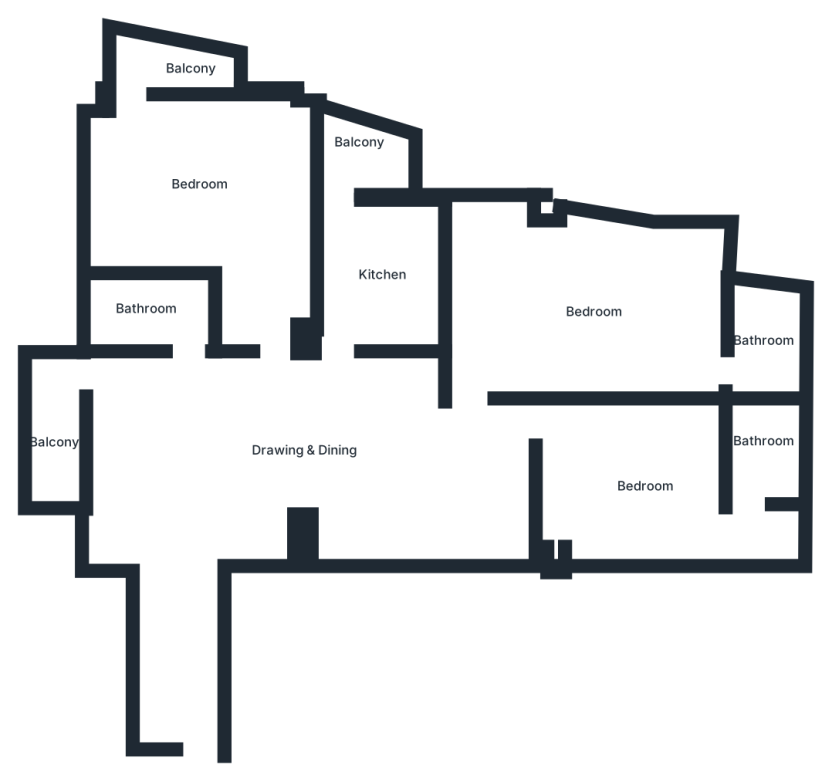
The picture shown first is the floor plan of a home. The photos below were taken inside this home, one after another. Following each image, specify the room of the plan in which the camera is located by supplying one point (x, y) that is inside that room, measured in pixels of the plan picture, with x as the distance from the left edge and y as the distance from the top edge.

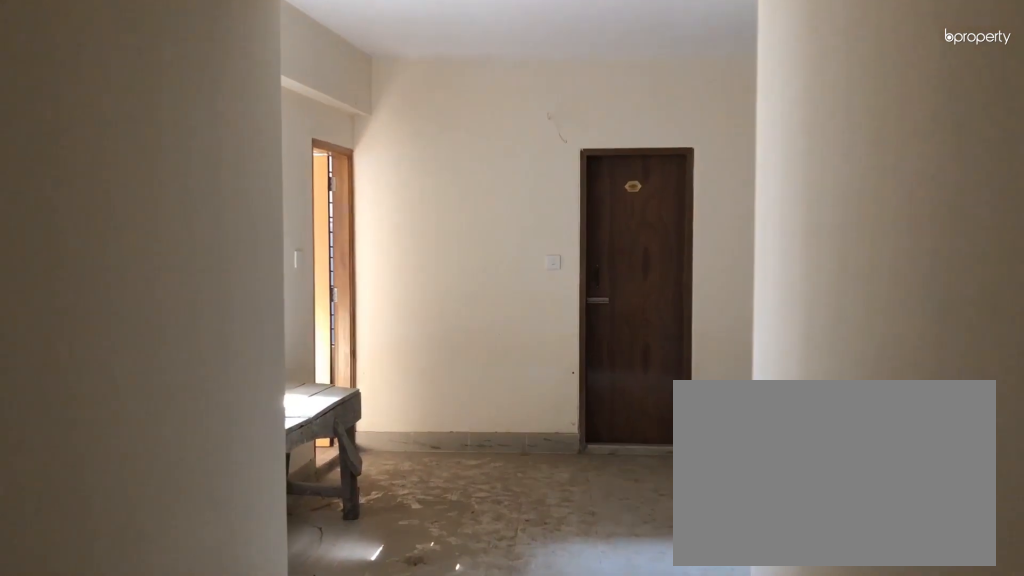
(189, 632)
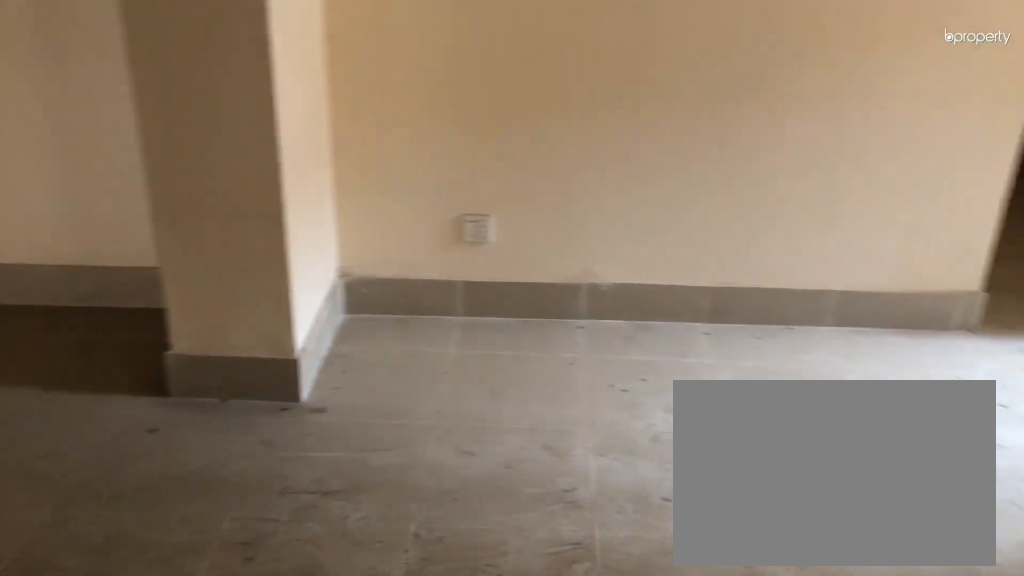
(306, 439)
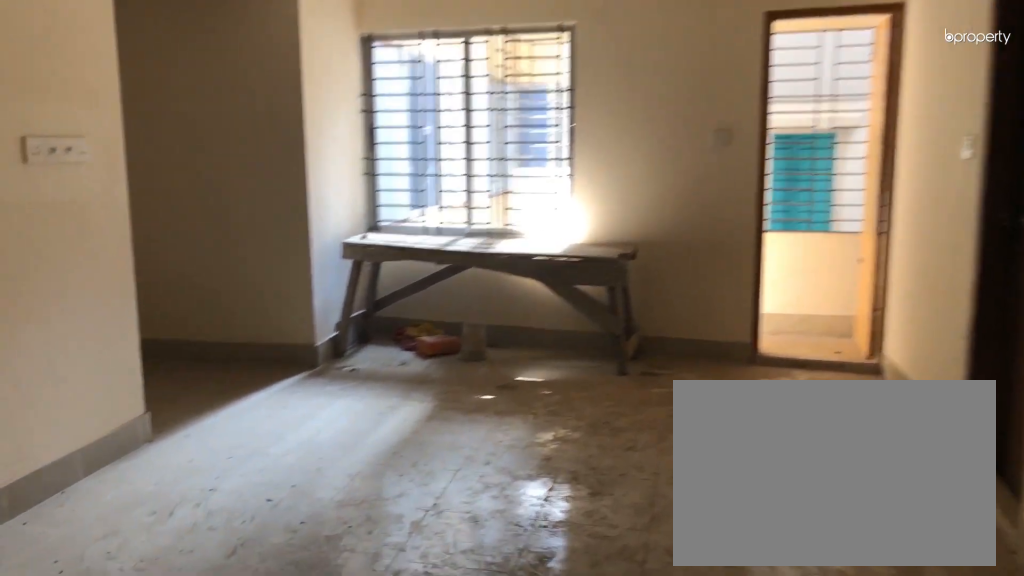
(306, 438)
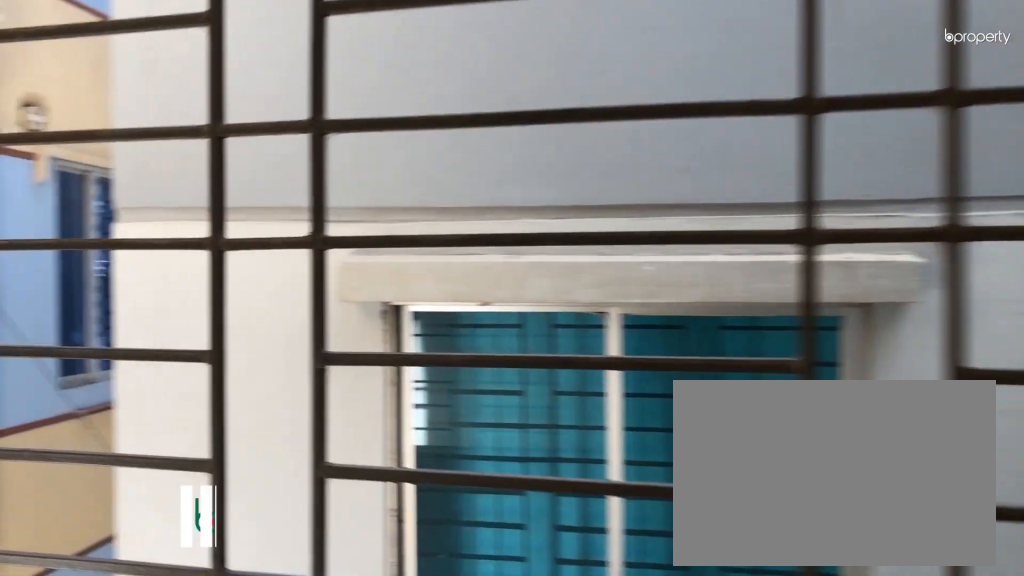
(56, 435)
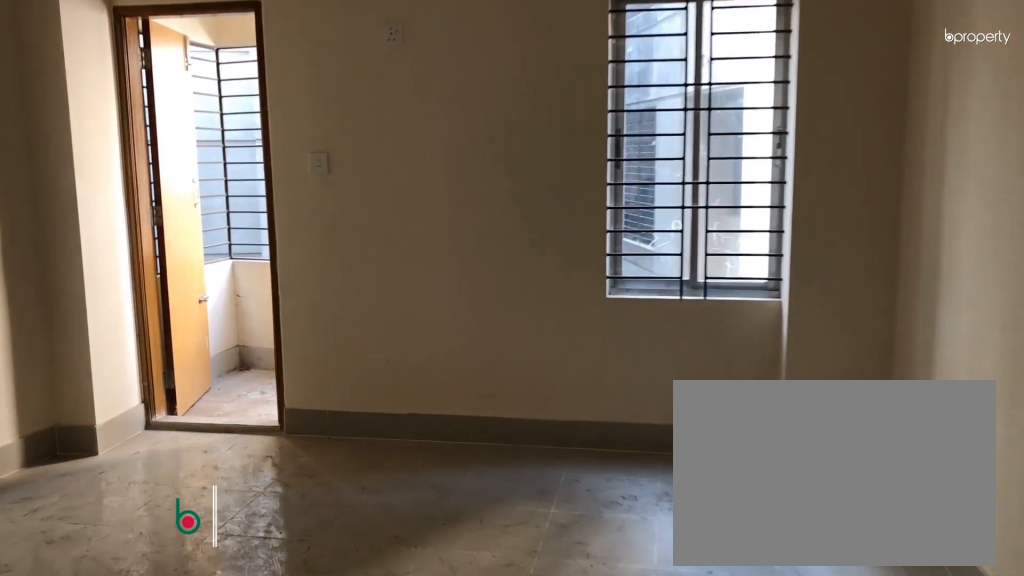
(205, 187)
